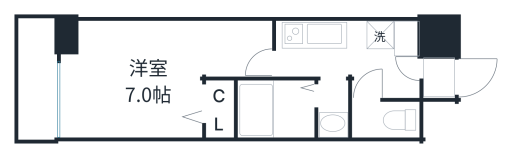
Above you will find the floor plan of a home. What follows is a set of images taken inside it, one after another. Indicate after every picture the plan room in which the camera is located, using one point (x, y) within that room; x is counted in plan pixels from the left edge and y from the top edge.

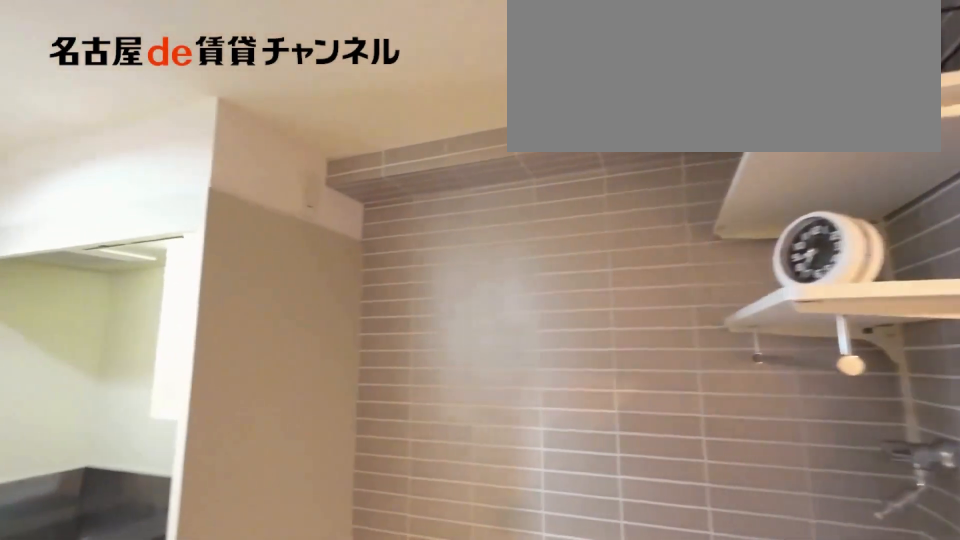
(375, 37)
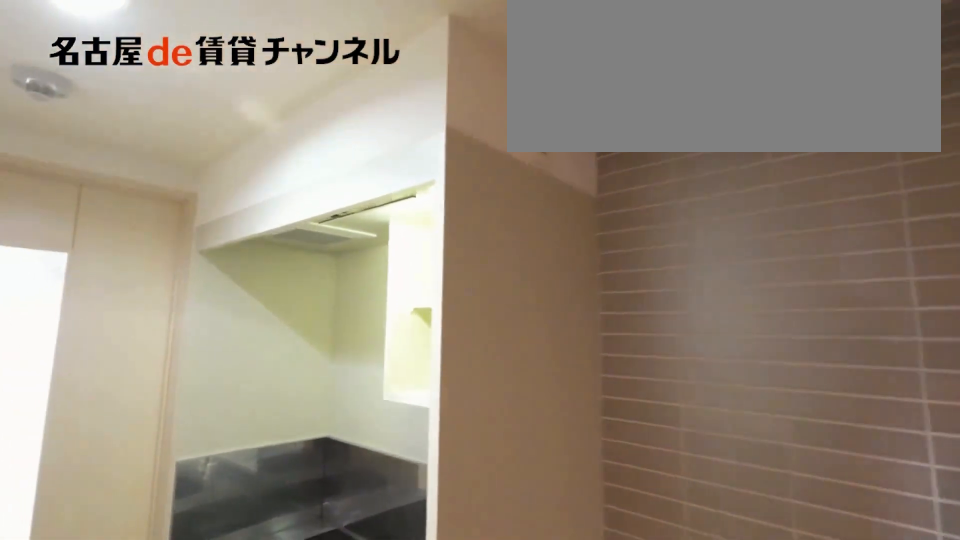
(375, 37)
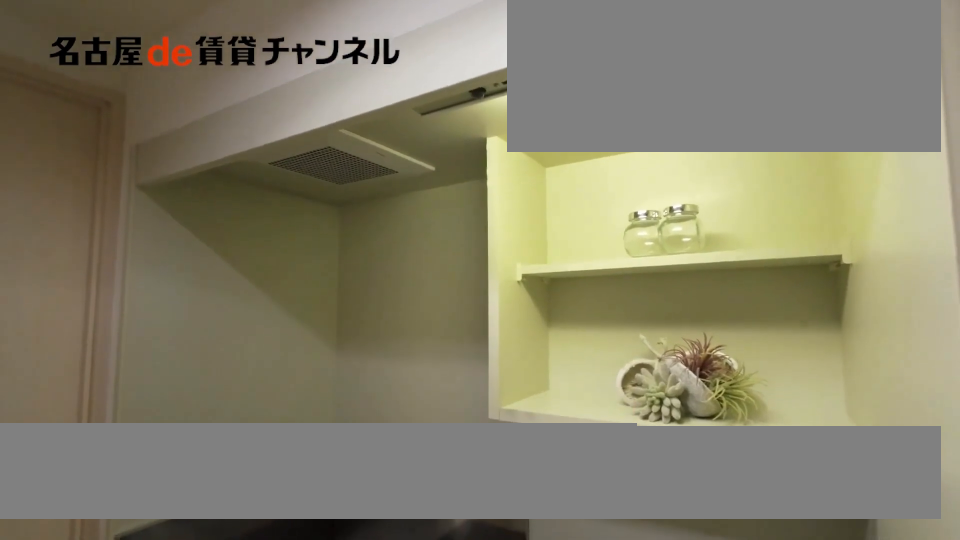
(320, 34)
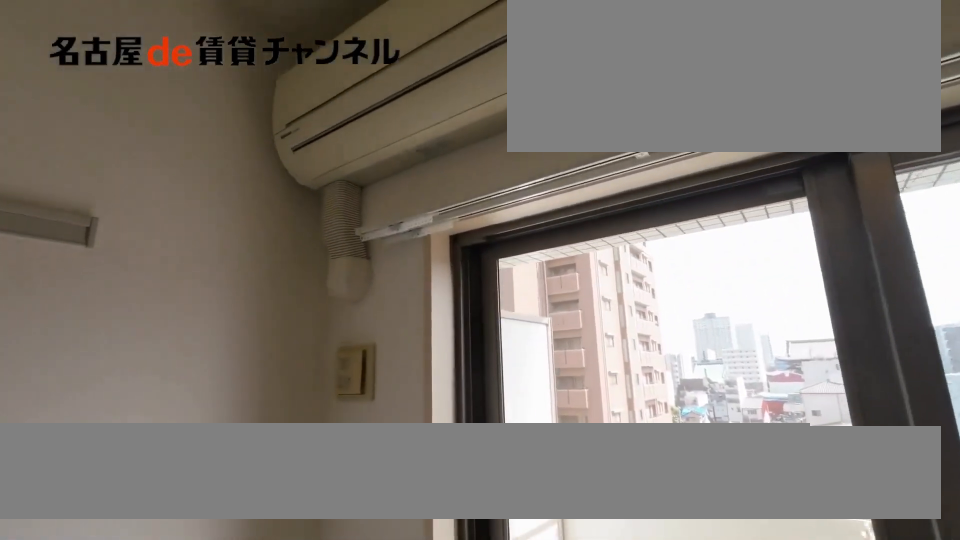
(151, 73)
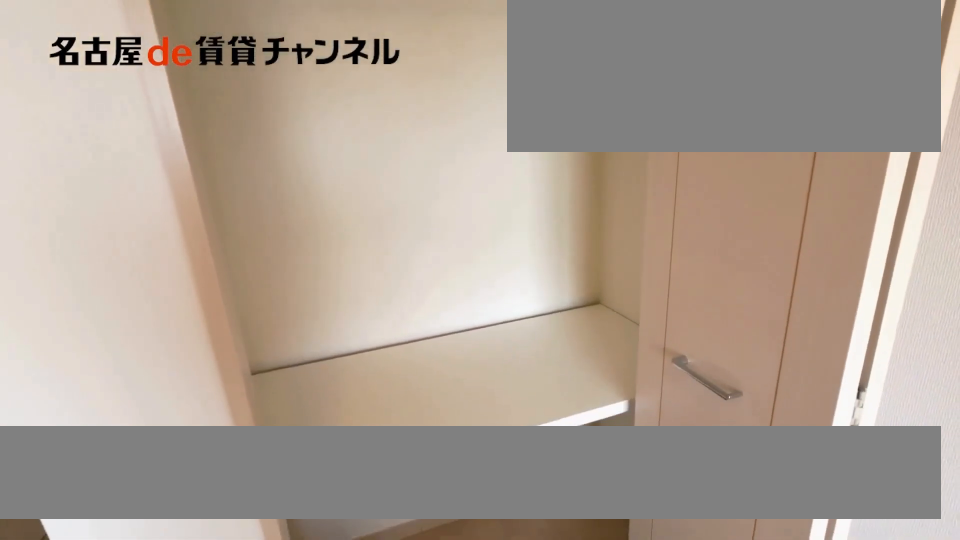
(218, 109)
